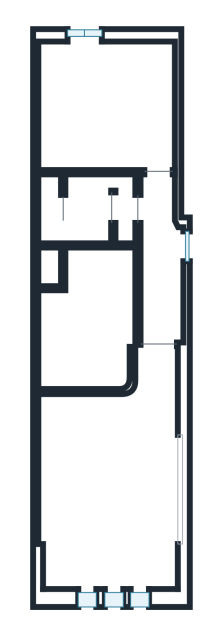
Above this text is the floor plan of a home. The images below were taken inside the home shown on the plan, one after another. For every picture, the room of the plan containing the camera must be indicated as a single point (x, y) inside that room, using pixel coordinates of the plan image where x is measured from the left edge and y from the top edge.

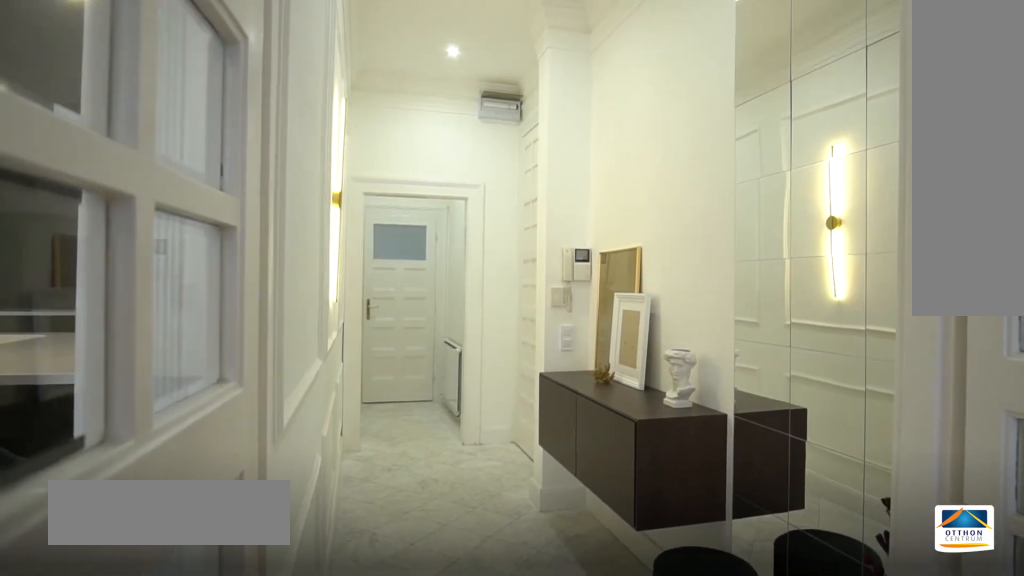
(162, 269)
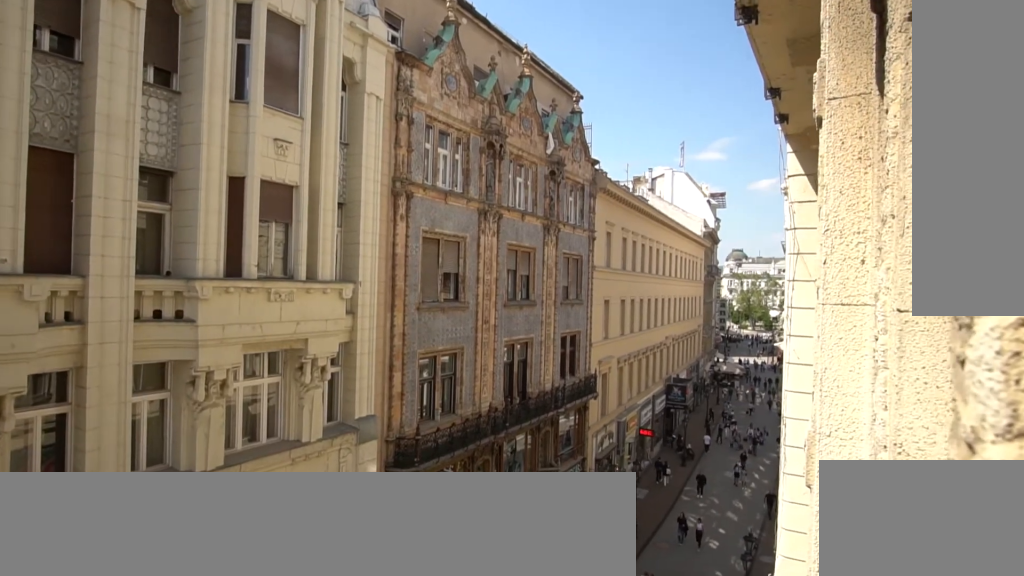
(107, 488)
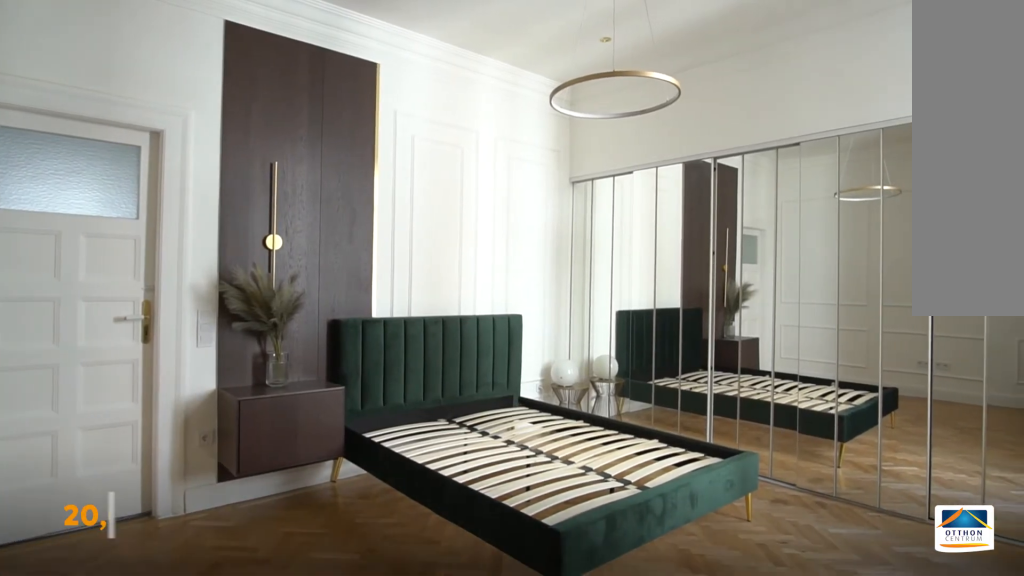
(112, 113)
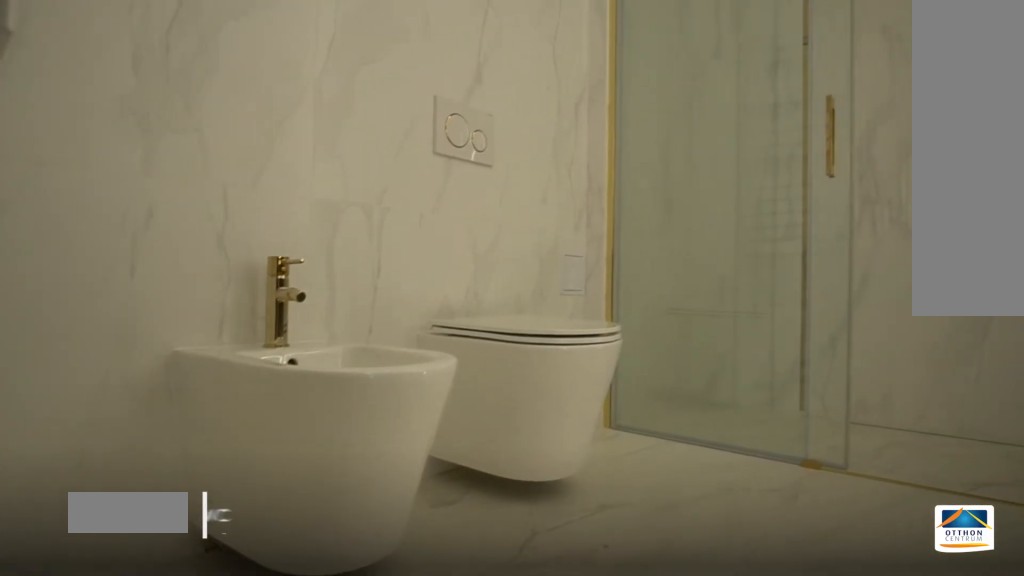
(88, 207)
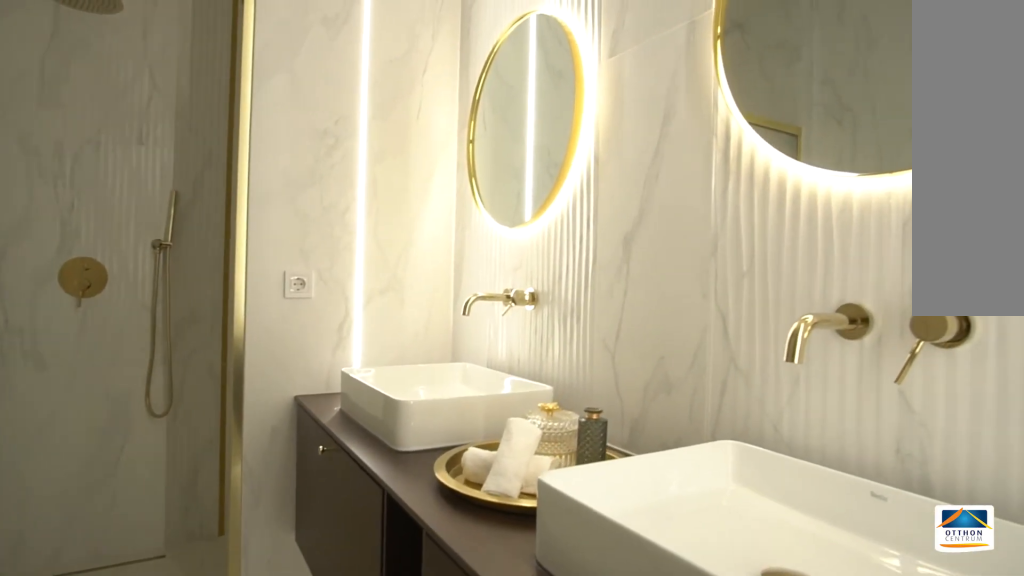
(88, 207)
